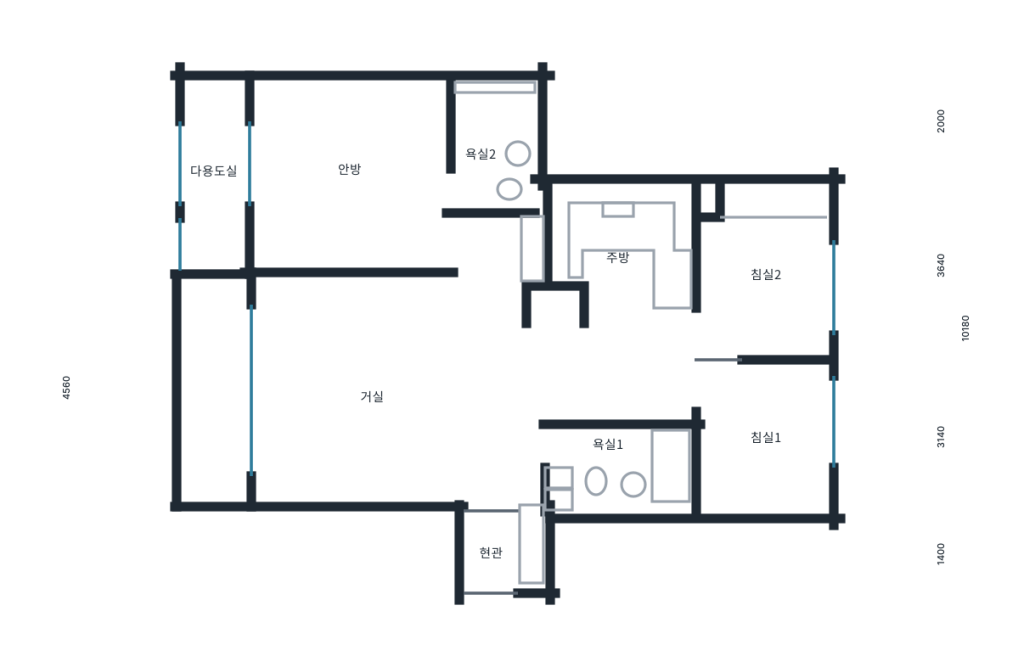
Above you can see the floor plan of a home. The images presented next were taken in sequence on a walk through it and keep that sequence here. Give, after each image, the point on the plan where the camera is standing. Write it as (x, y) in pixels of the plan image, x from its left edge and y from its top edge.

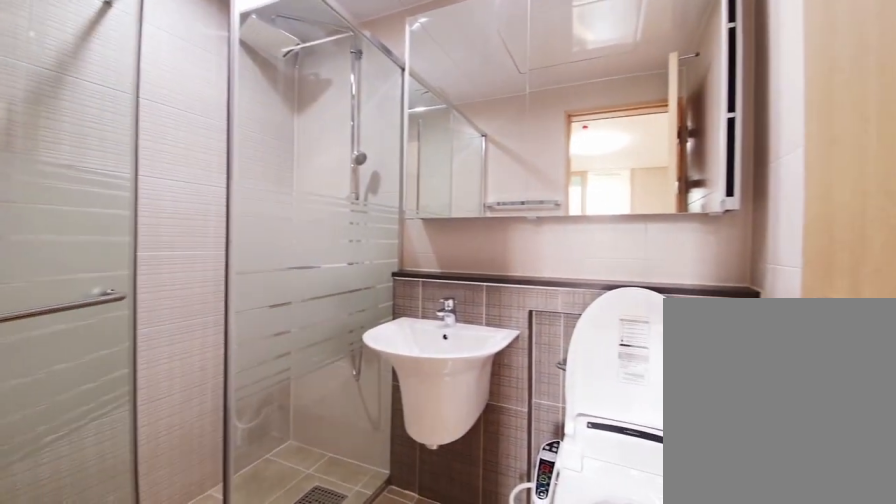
(468, 190)
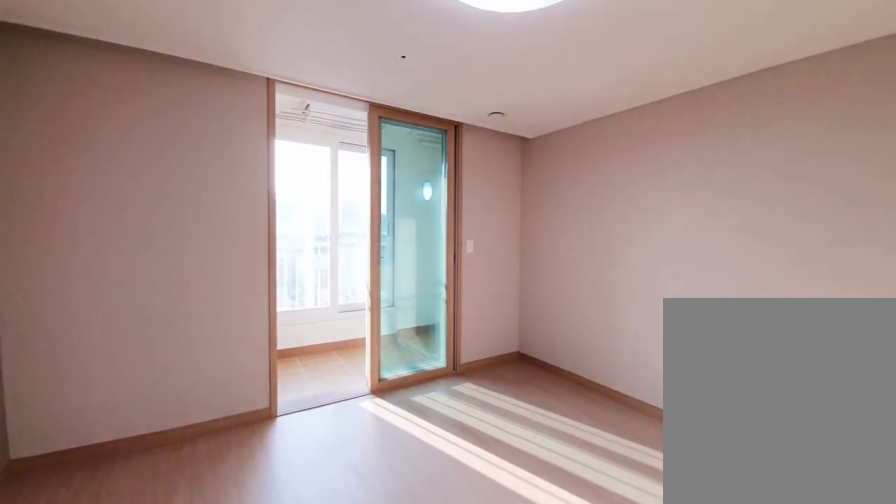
(370, 206)
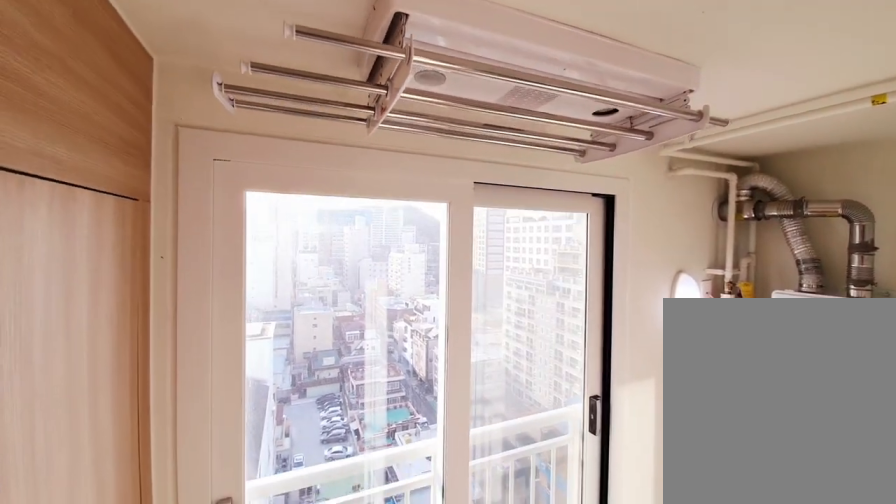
(240, 200)
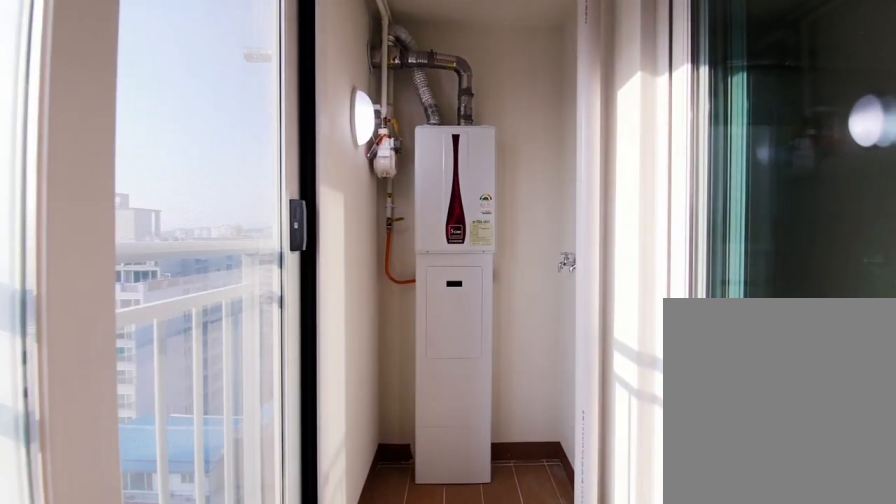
(241, 197)
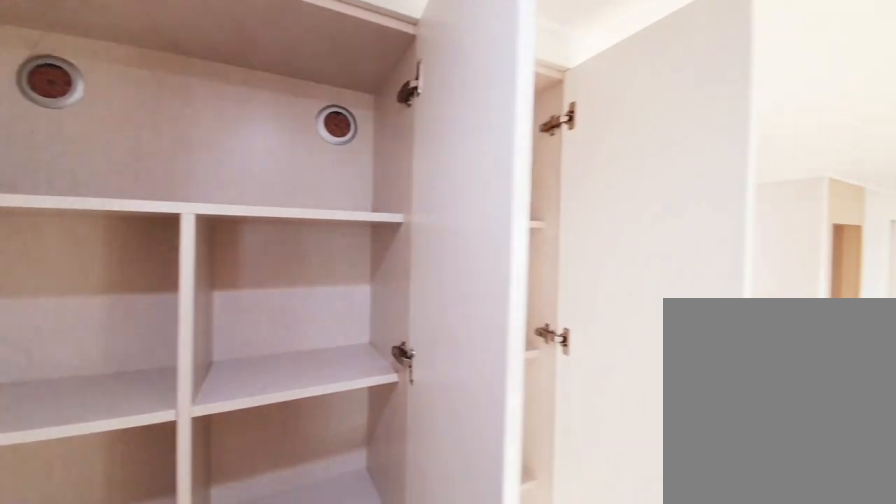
(486, 263)
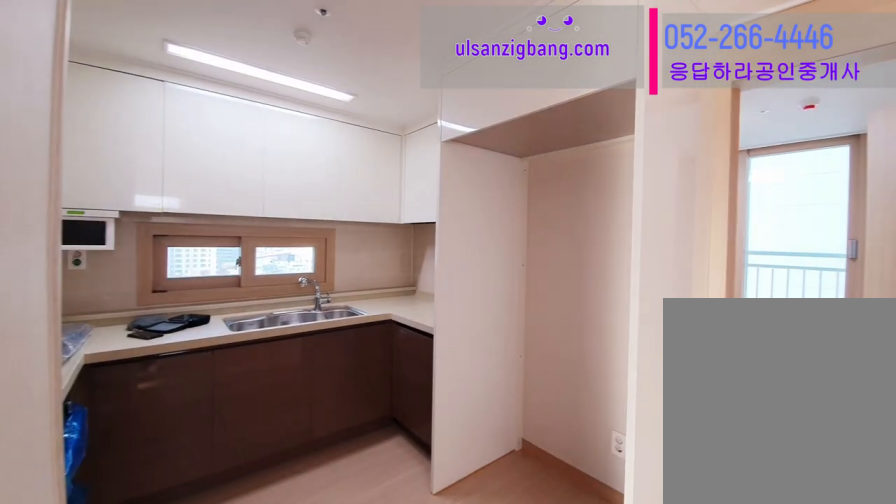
(625, 269)
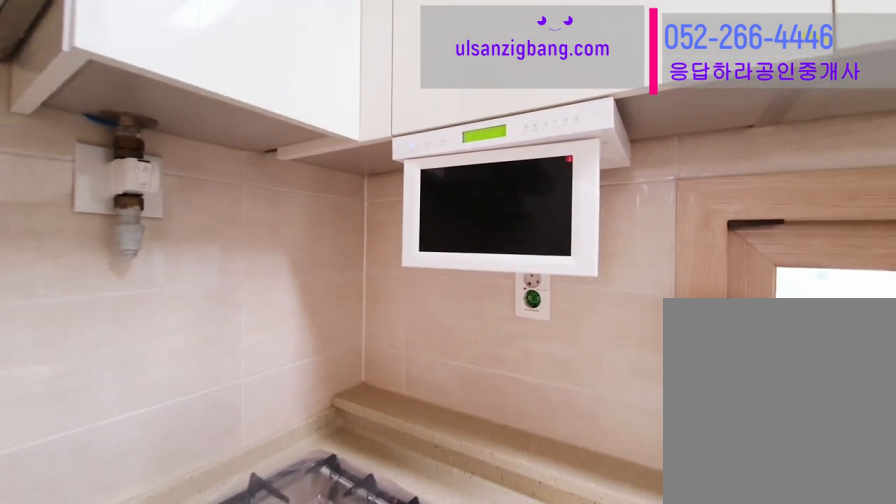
(626, 271)
